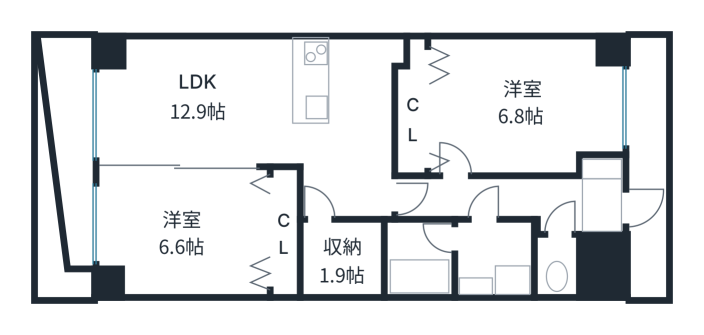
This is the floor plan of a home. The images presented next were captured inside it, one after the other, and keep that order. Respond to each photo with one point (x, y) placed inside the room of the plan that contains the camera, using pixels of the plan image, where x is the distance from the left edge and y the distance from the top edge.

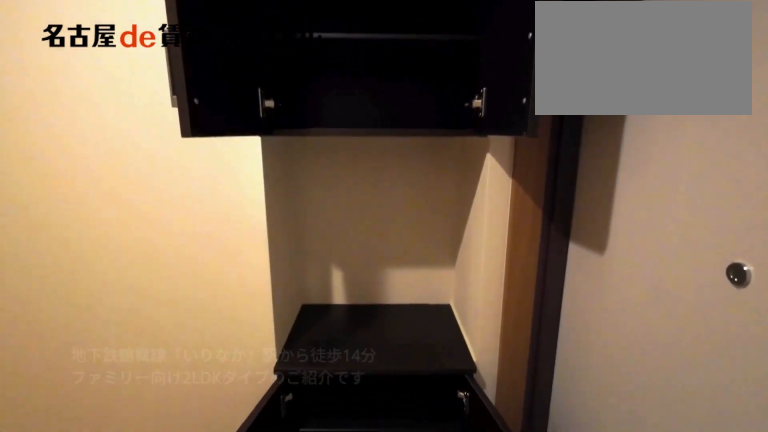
(601, 196)
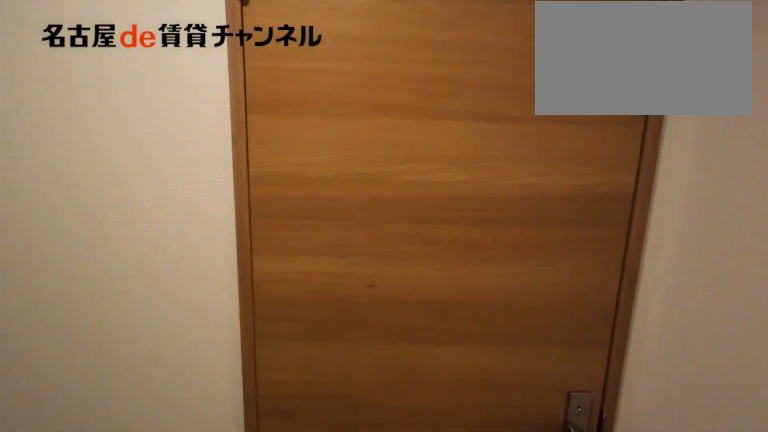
(494, 199)
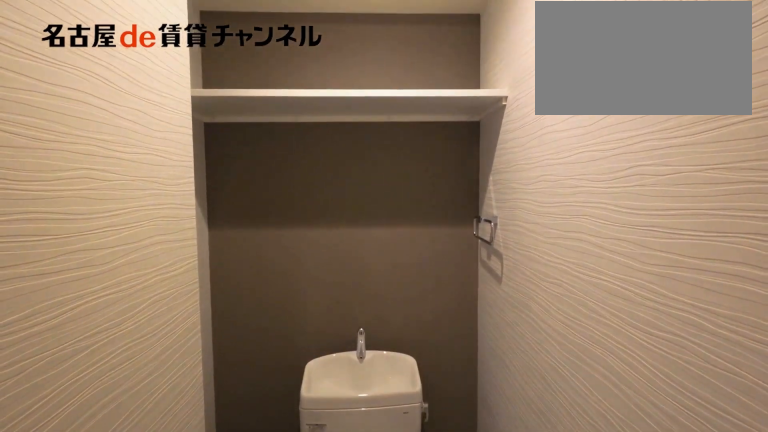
(556, 266)
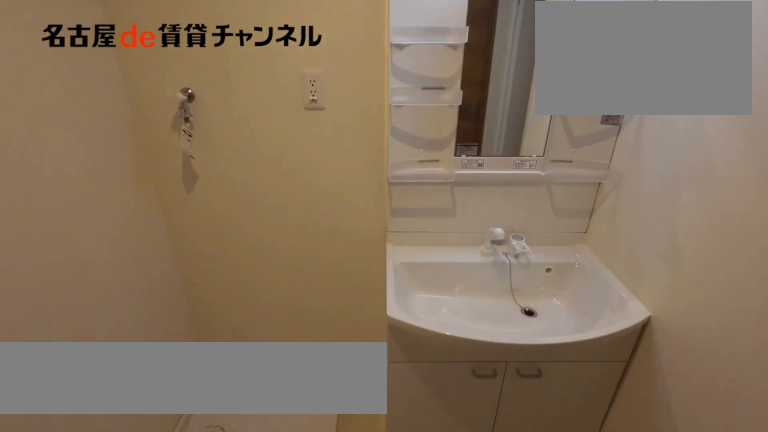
(495, 258)
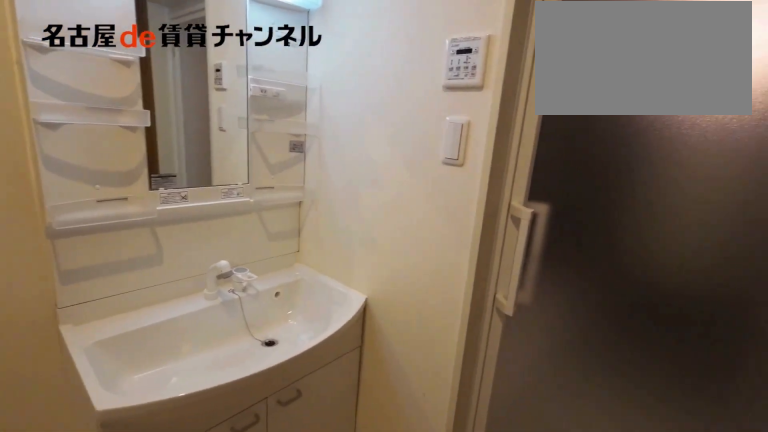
(495, 258)
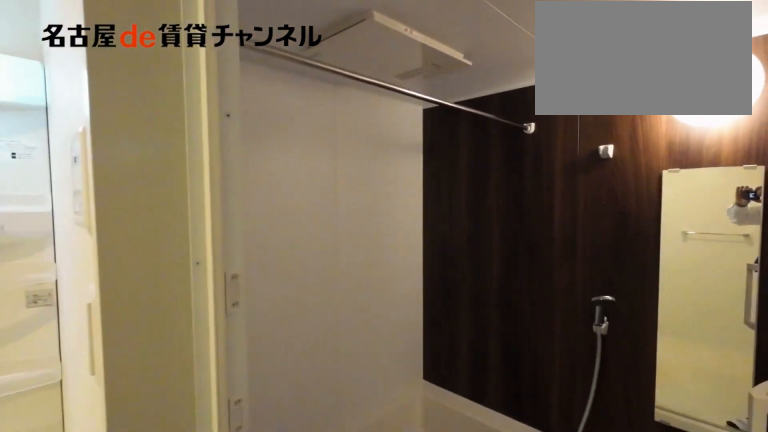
(418, 258)
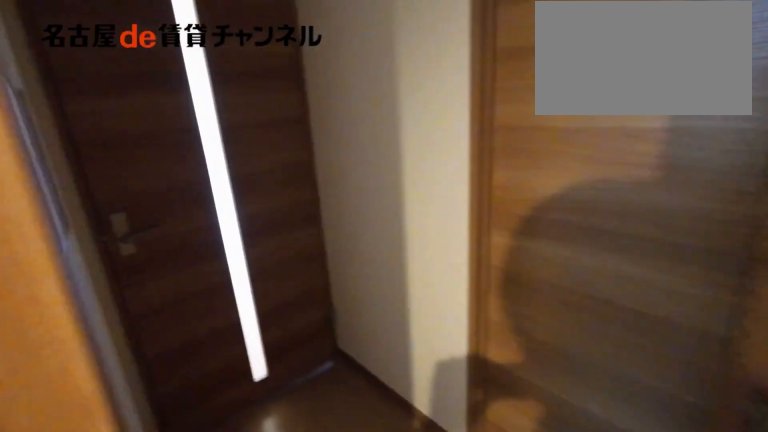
(494, 199)
